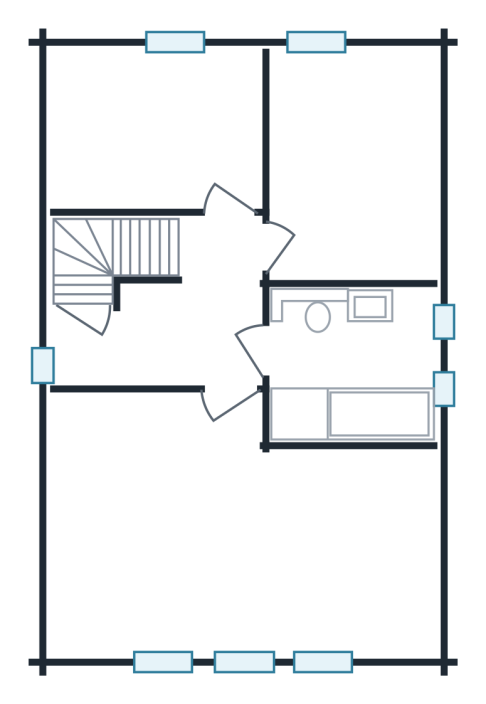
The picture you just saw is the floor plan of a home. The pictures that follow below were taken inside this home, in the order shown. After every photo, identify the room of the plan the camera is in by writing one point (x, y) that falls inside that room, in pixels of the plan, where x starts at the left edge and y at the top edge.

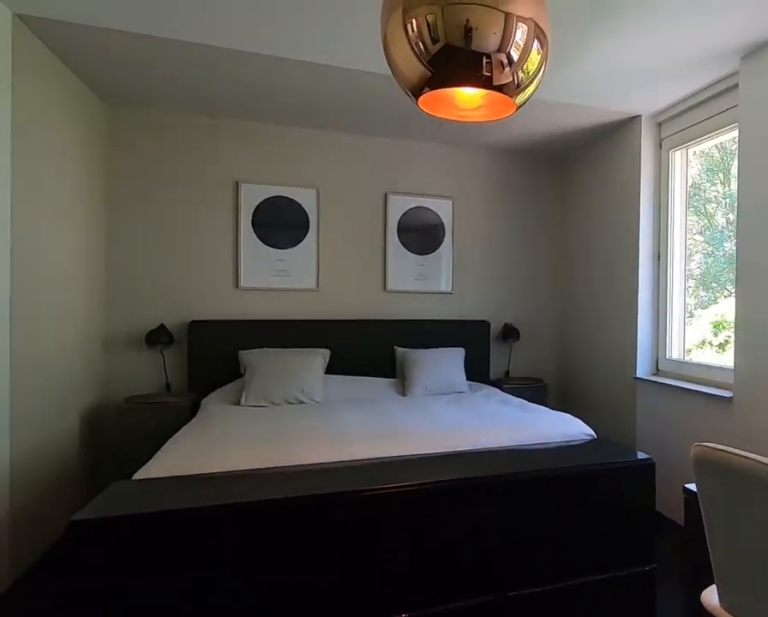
(231, 534)
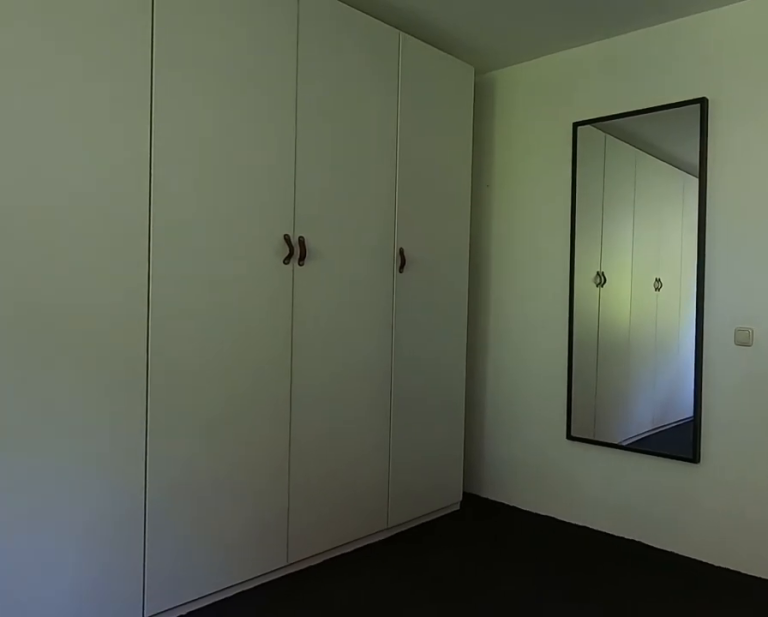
(231, 534)
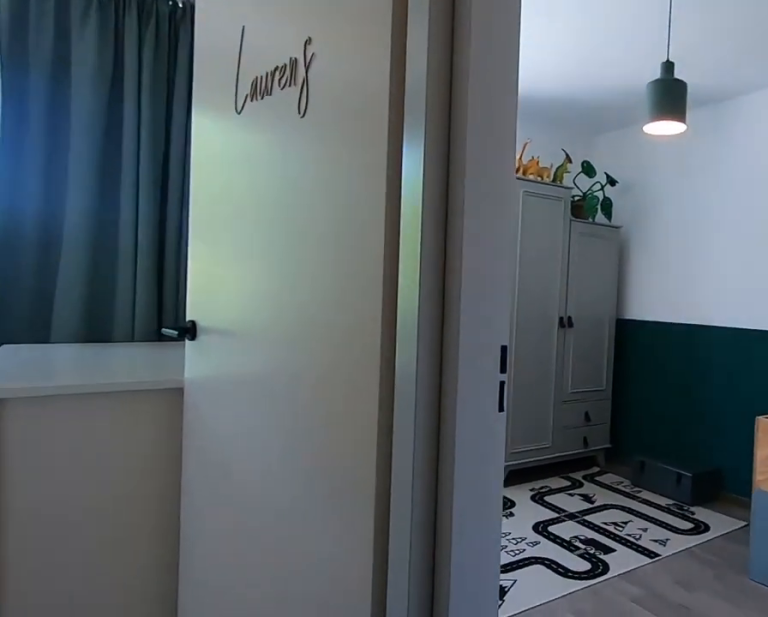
(175, 318)
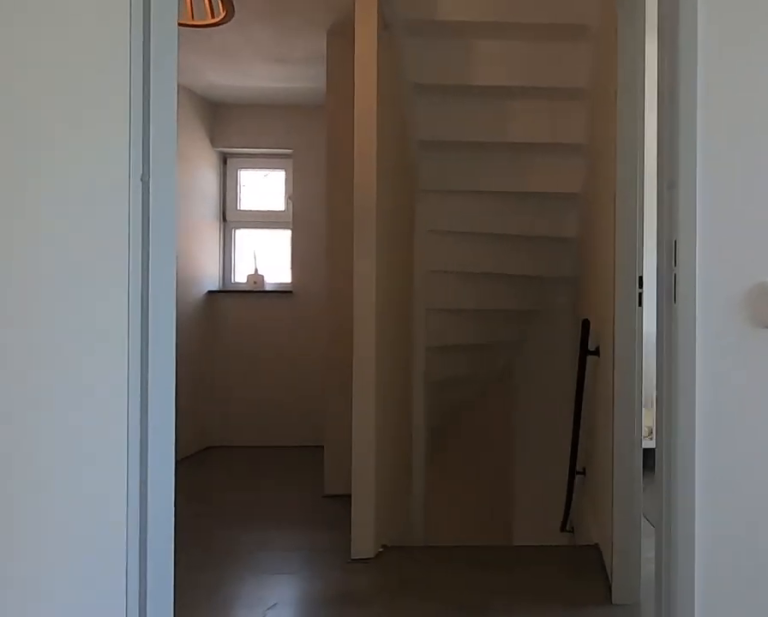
(351, 165)
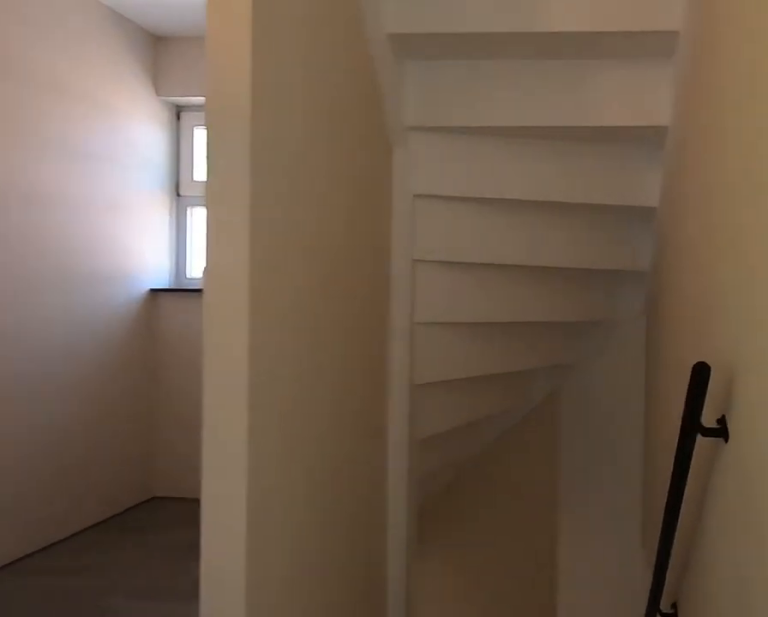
(175, 318)
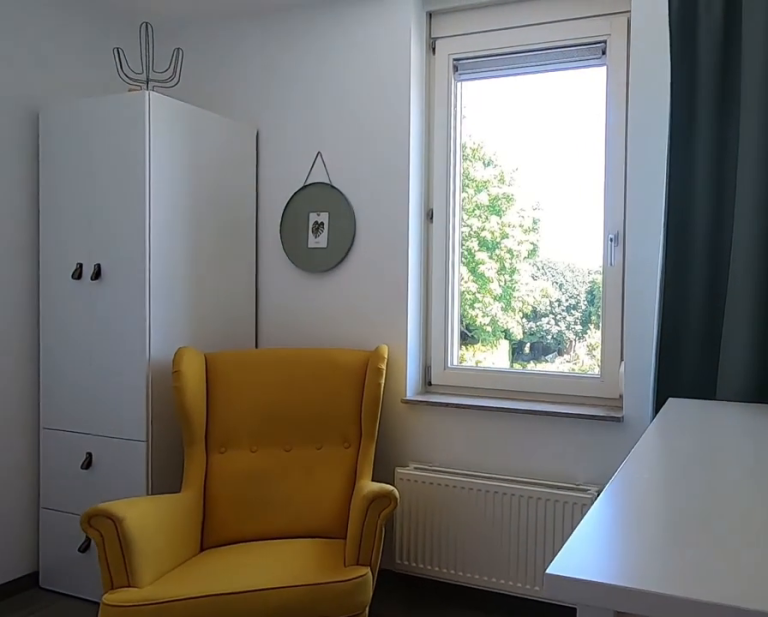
(157, 131)
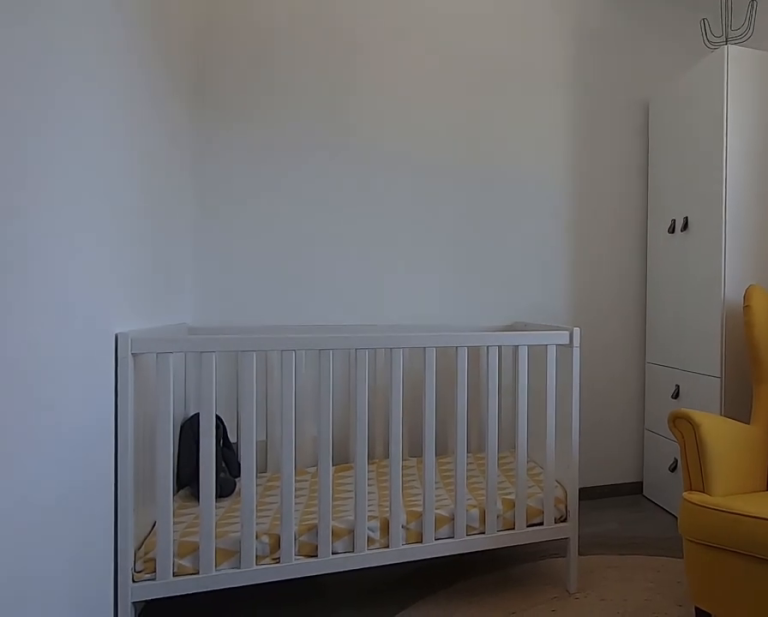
(157, 131)
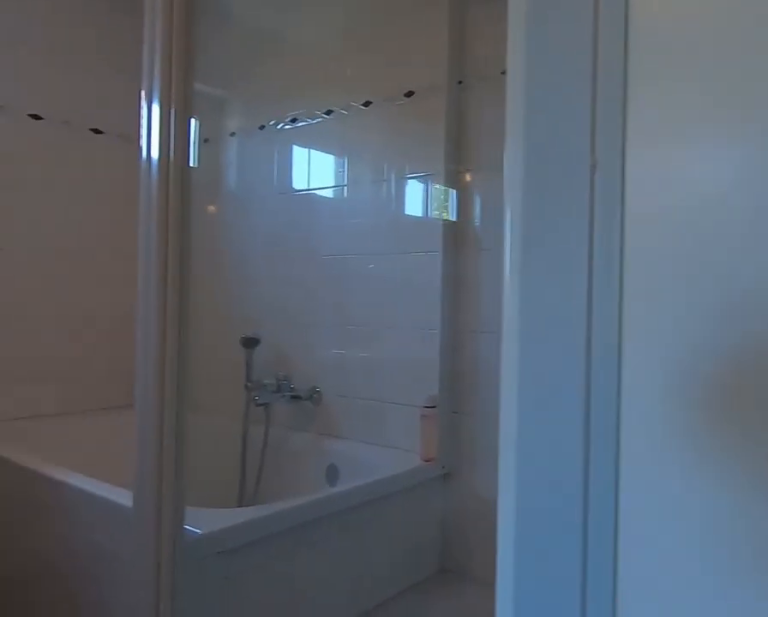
(175, 318)
